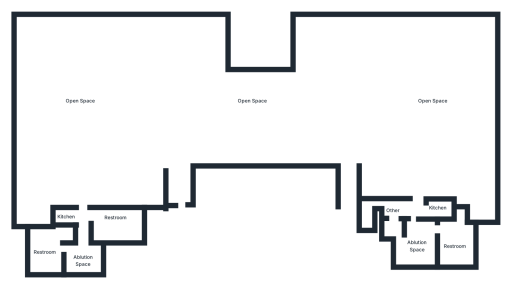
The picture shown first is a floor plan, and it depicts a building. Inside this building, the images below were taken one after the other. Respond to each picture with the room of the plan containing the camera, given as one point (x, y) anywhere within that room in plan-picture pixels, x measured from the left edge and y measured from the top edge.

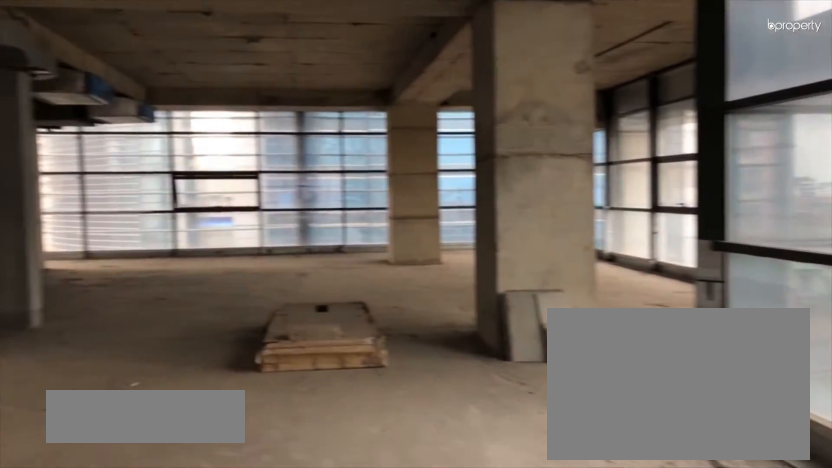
(347, 118)
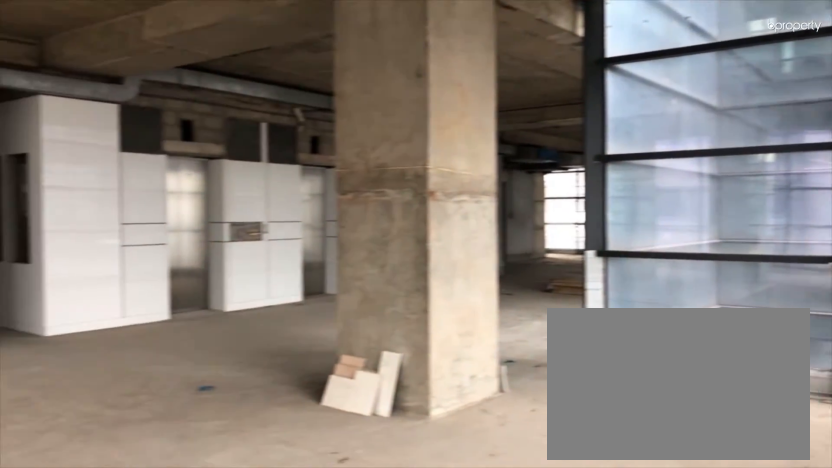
(347, 118)
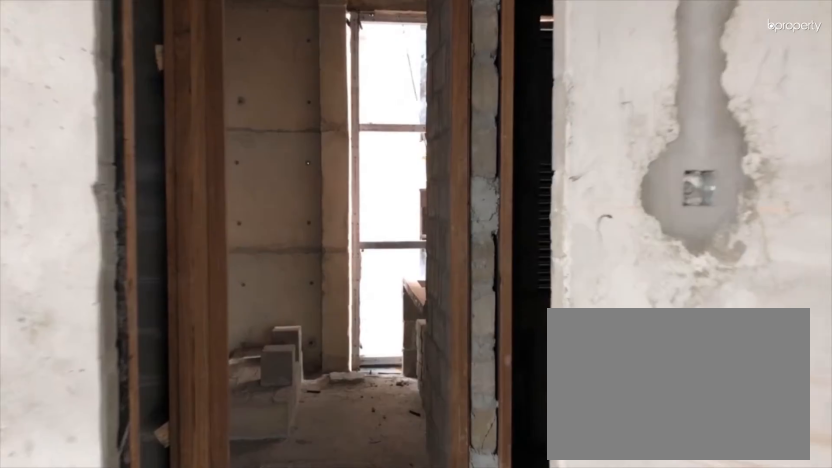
(413, 134)
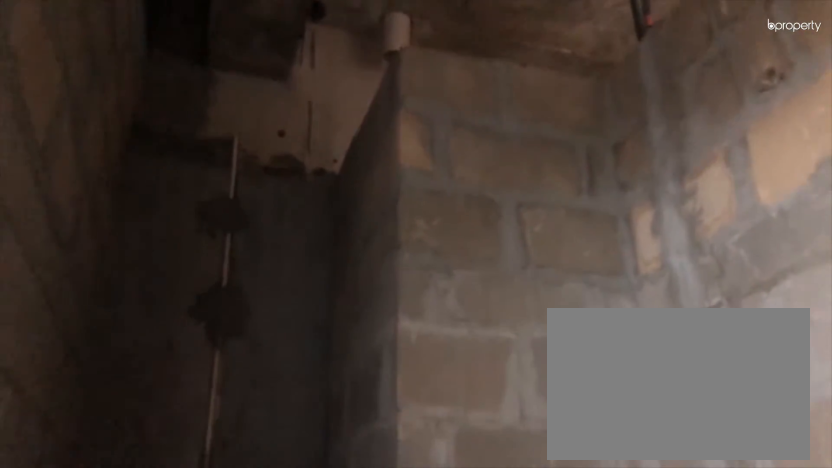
(417, 211)
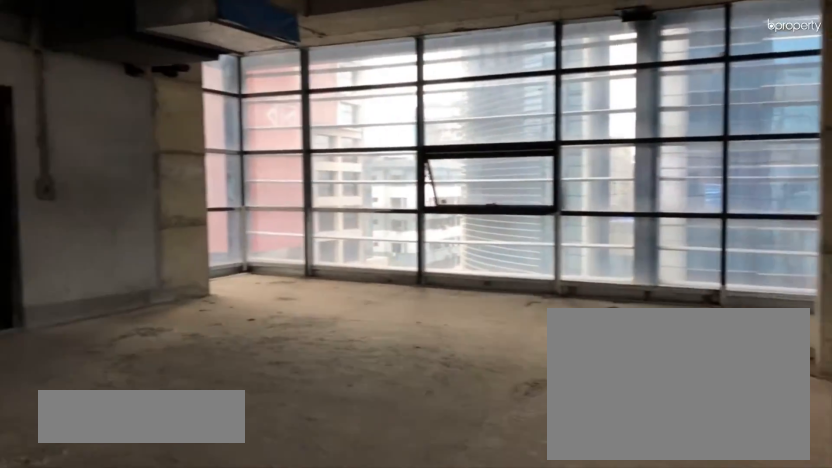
(91, 116)
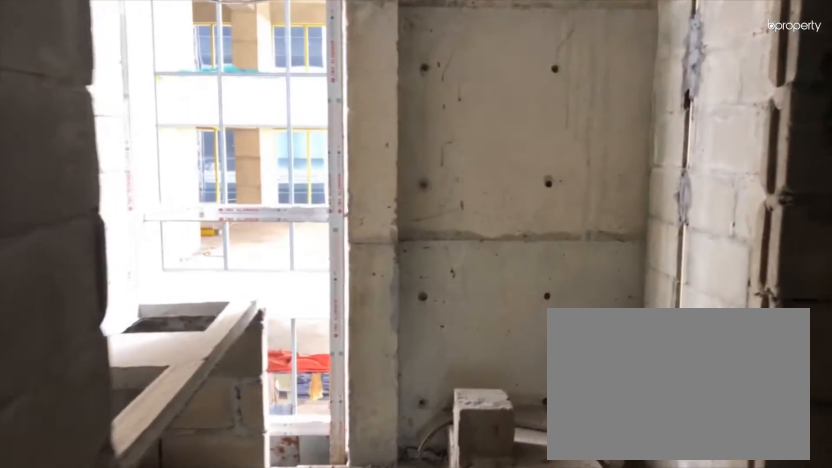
(83, 244)
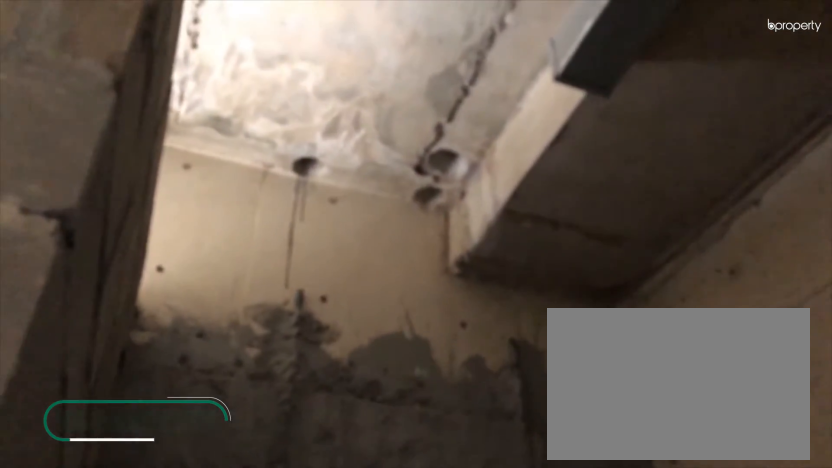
(68, 253)
